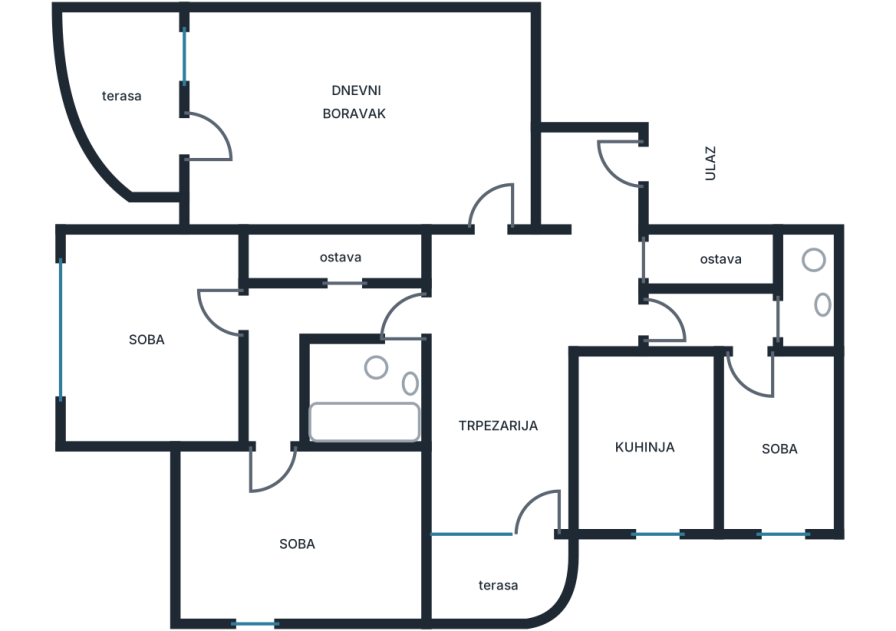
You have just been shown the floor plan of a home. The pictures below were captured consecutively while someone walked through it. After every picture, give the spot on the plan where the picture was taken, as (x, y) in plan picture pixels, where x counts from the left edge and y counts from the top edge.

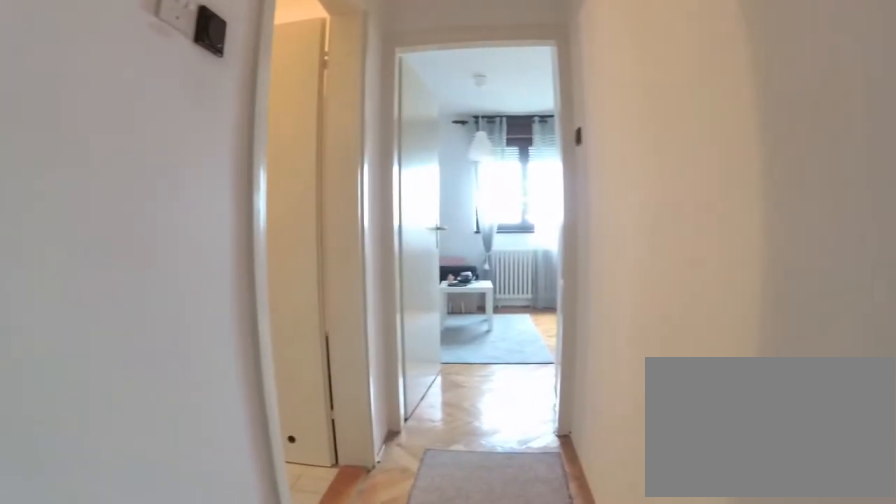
(252, 301)
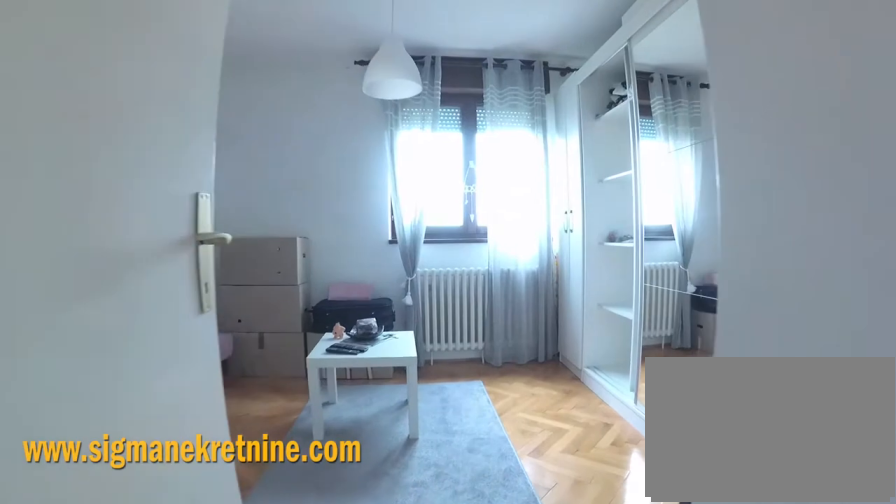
(270, 382)
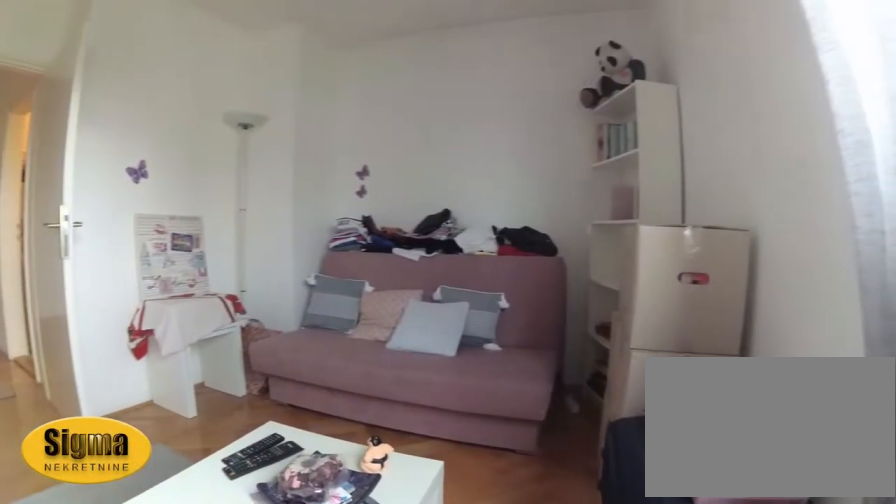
(278, 602)
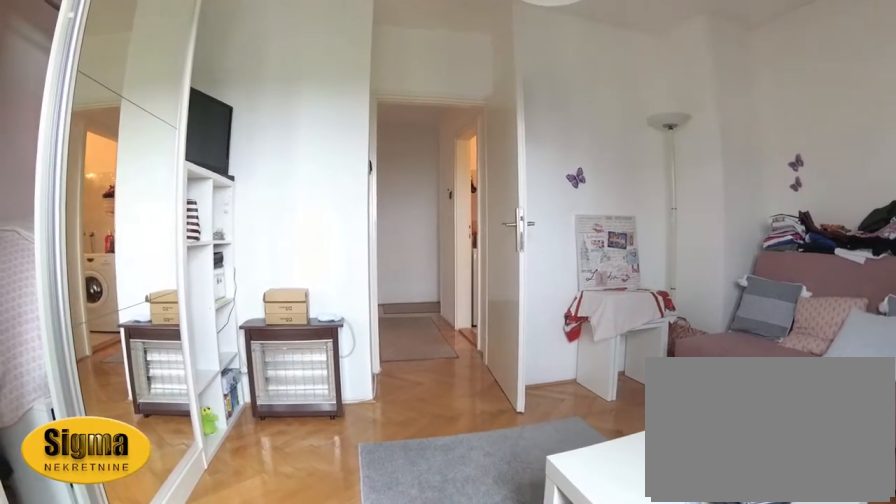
(295, 618)
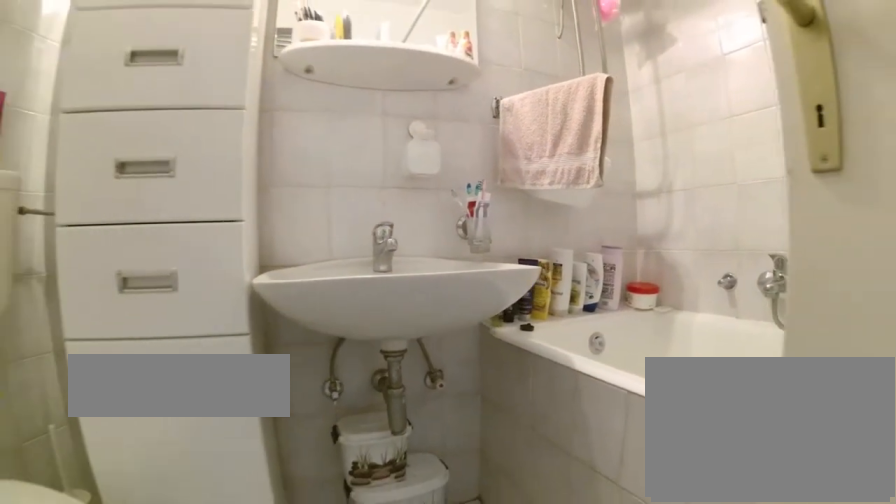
(313, 390)
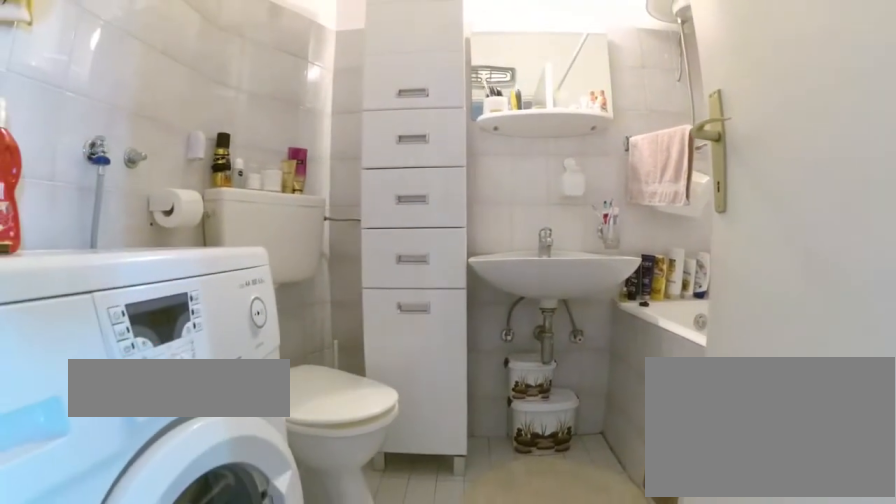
(283, 394)
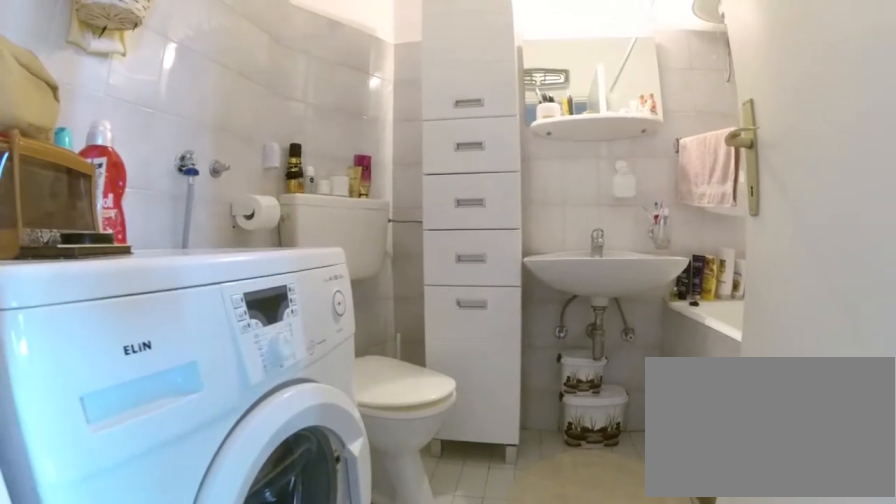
(276, 394)
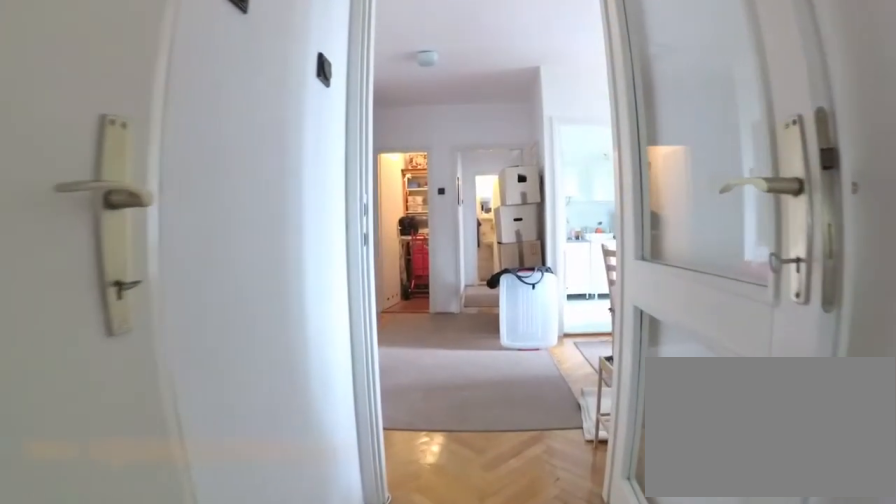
(299, 315)
